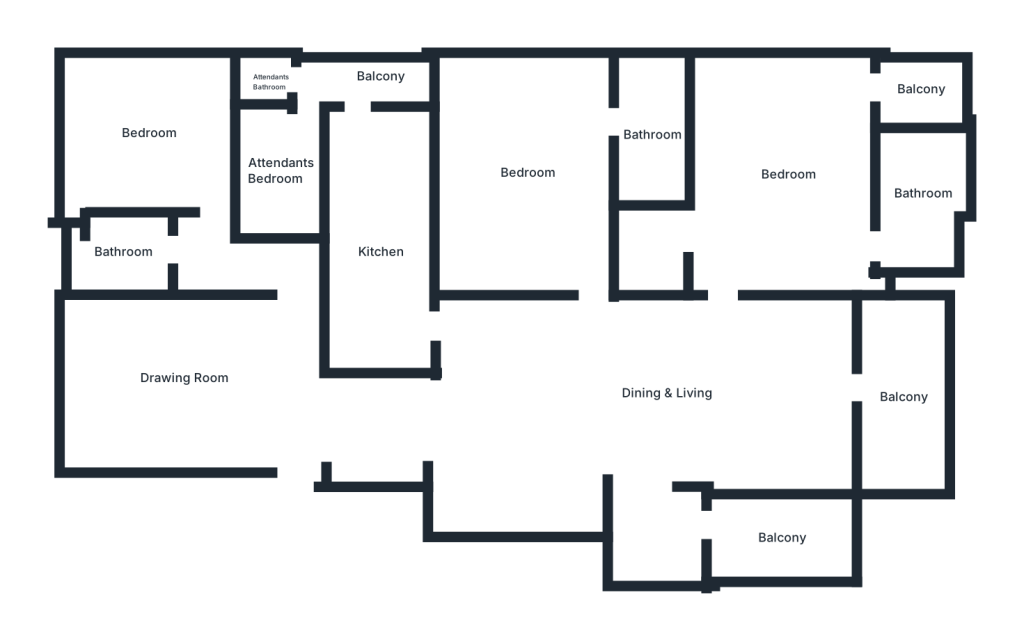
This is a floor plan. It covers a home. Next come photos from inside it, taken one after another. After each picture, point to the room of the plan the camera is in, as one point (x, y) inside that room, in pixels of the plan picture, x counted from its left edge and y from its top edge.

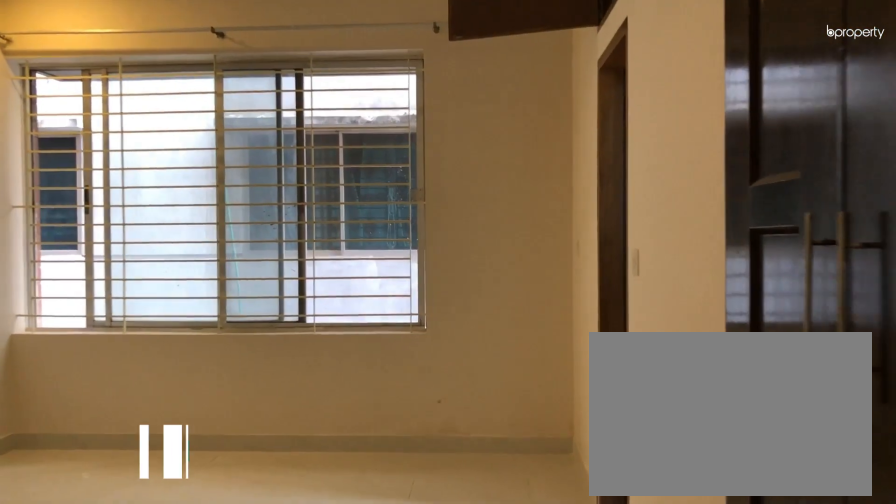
(572, 250)
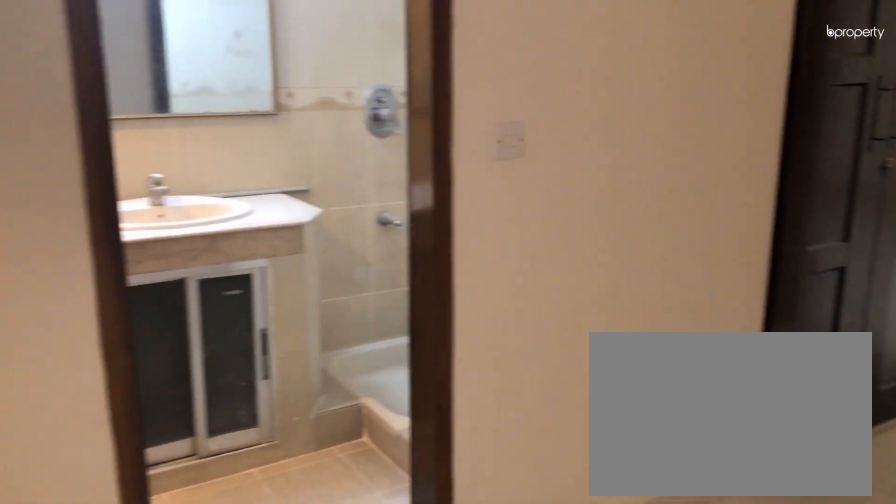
(529, 173)
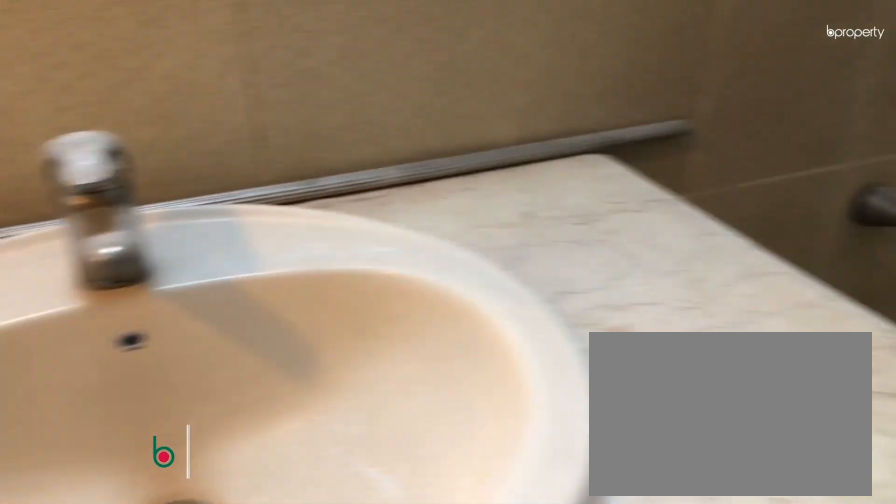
(651, 135)
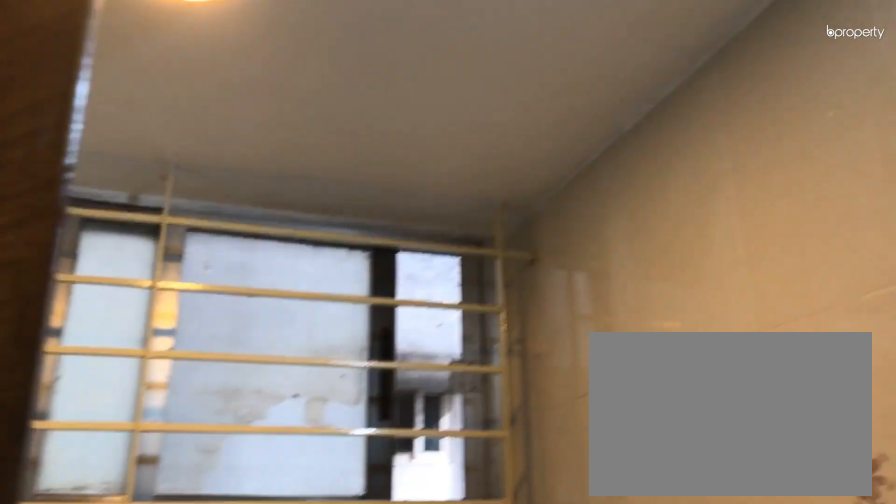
(651, 135)
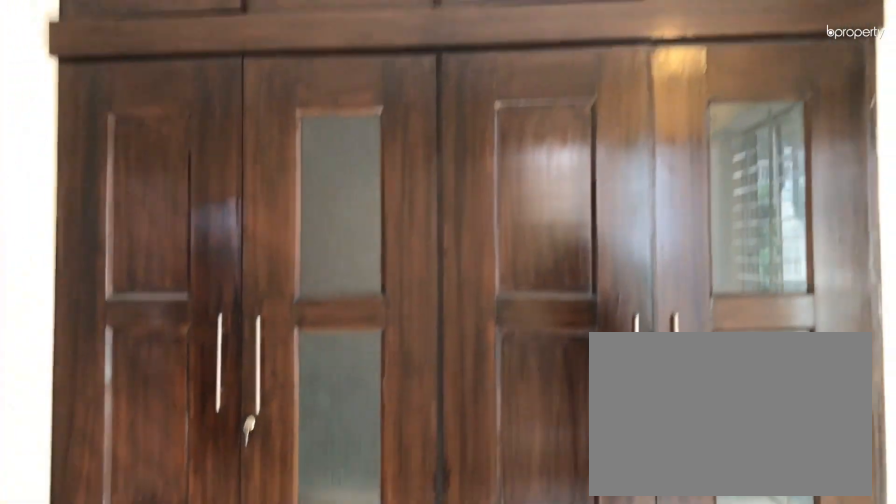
(790, 176)
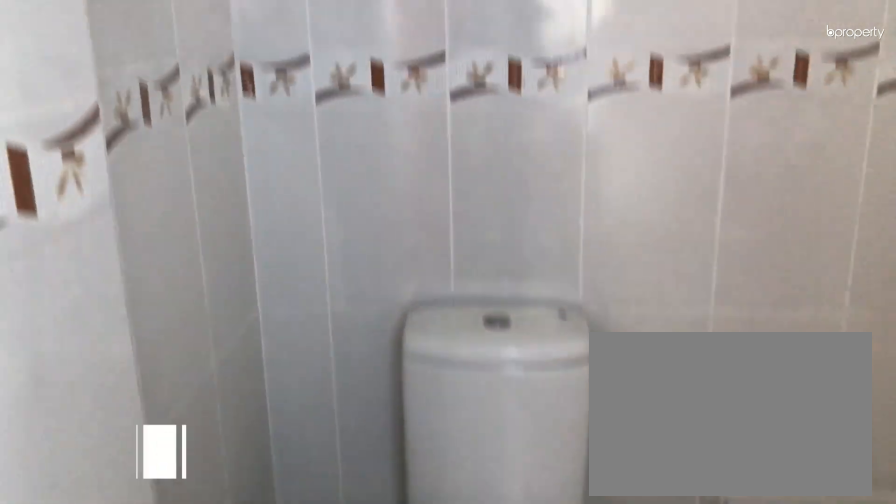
(923, 193)
